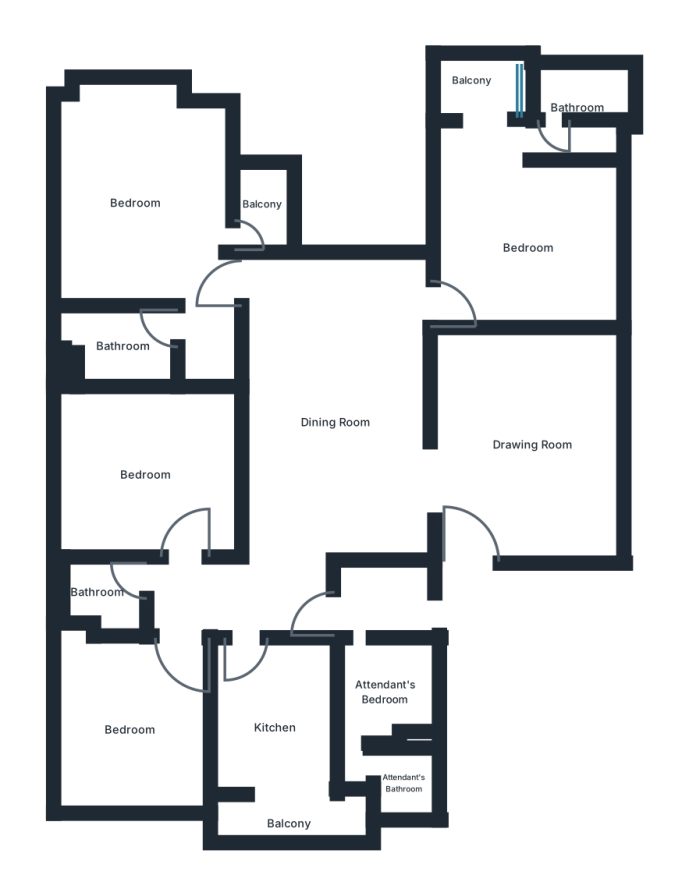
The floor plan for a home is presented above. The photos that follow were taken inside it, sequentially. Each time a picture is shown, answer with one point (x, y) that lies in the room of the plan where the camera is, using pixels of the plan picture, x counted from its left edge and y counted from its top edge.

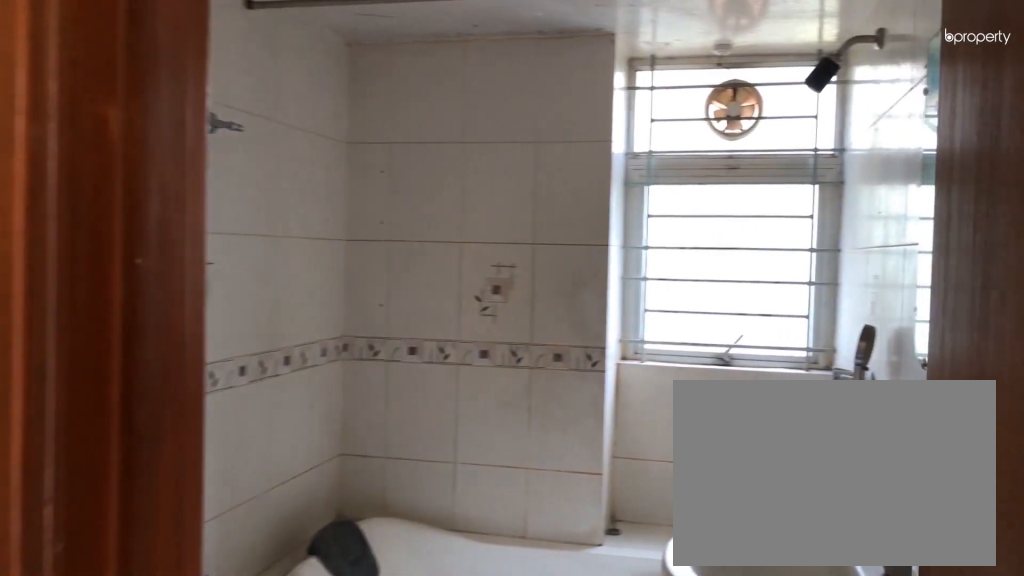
(121, 345)
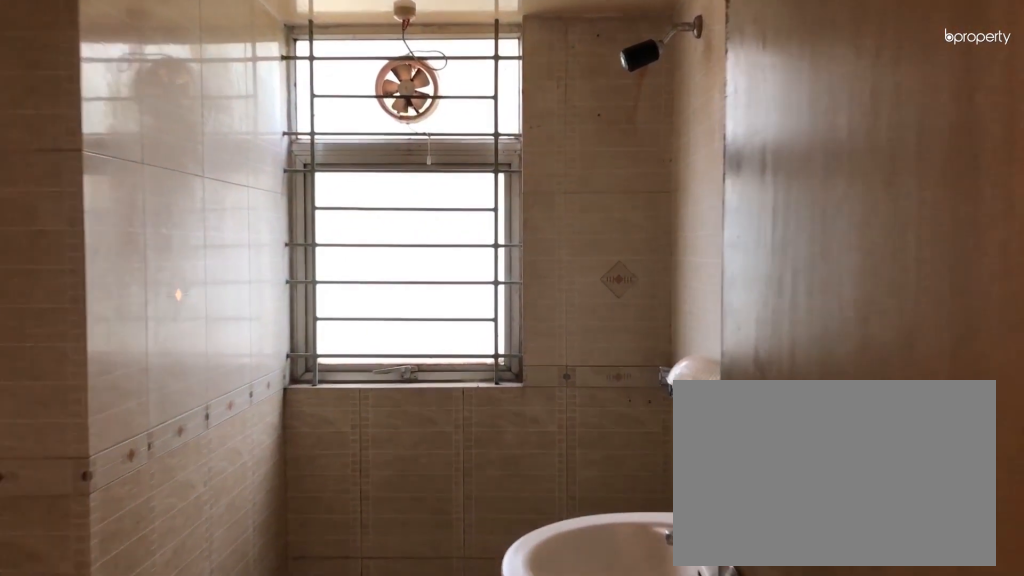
(94, 593)
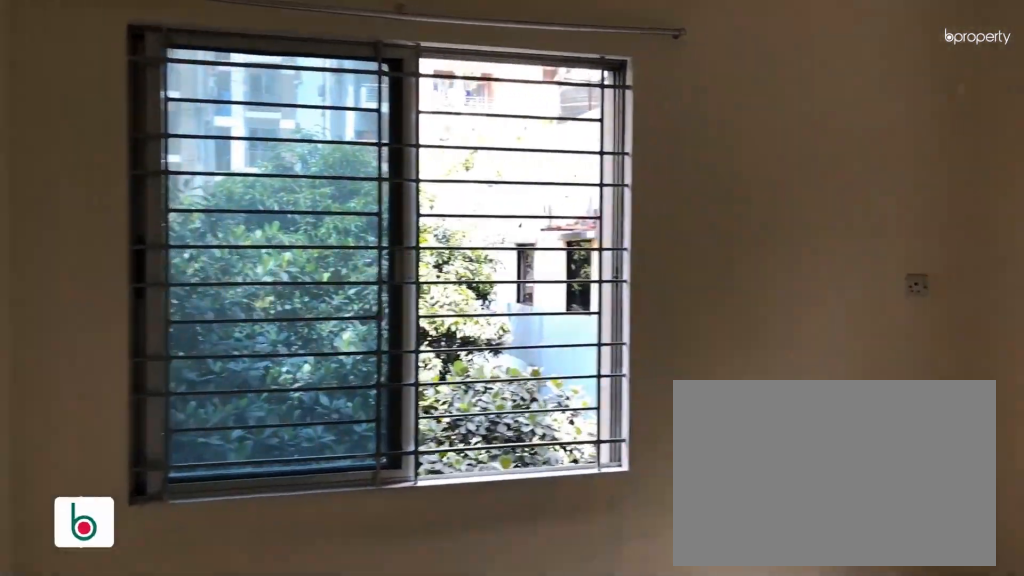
(128, 731)
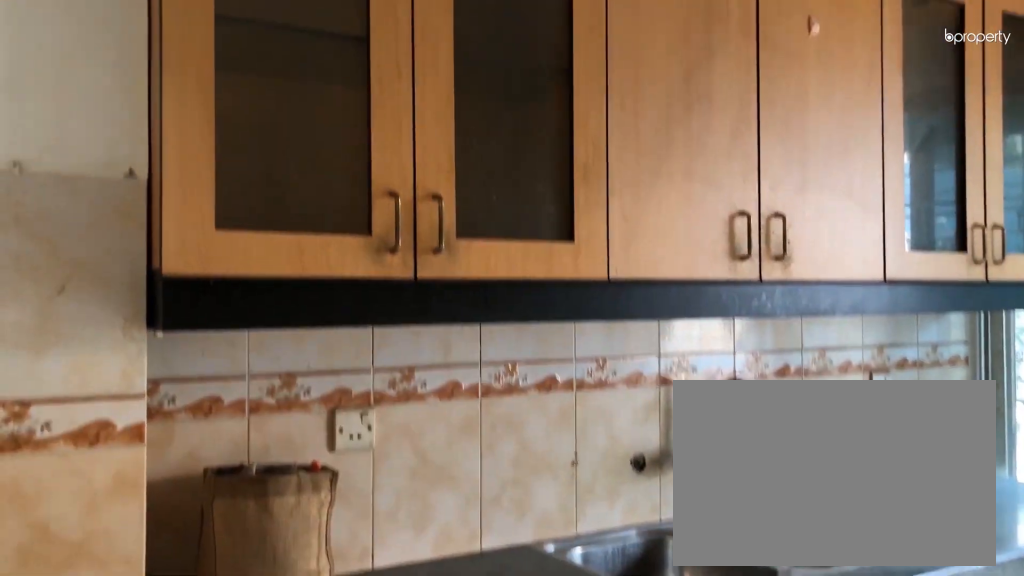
(274, 728)
